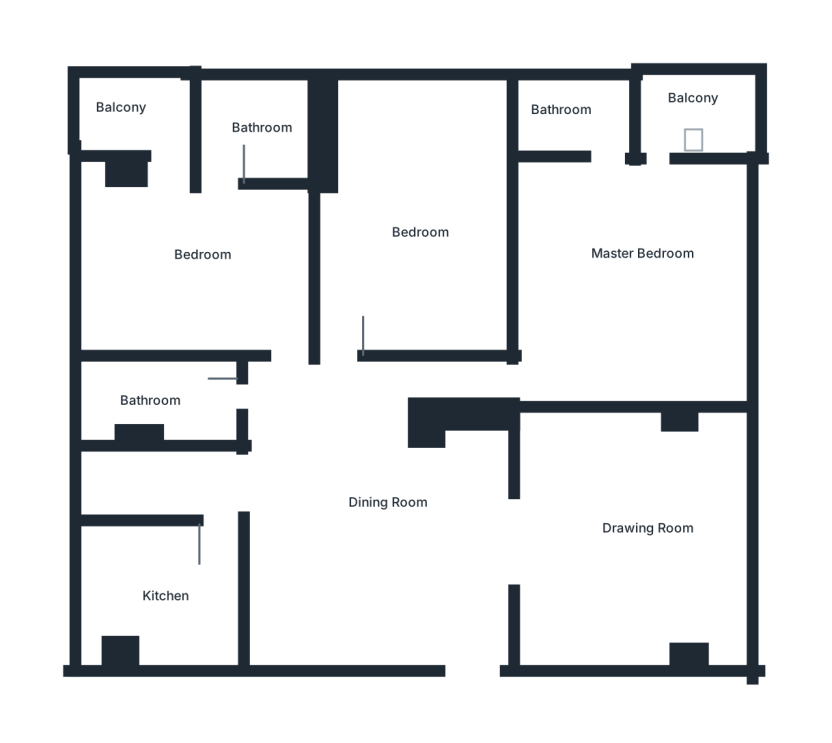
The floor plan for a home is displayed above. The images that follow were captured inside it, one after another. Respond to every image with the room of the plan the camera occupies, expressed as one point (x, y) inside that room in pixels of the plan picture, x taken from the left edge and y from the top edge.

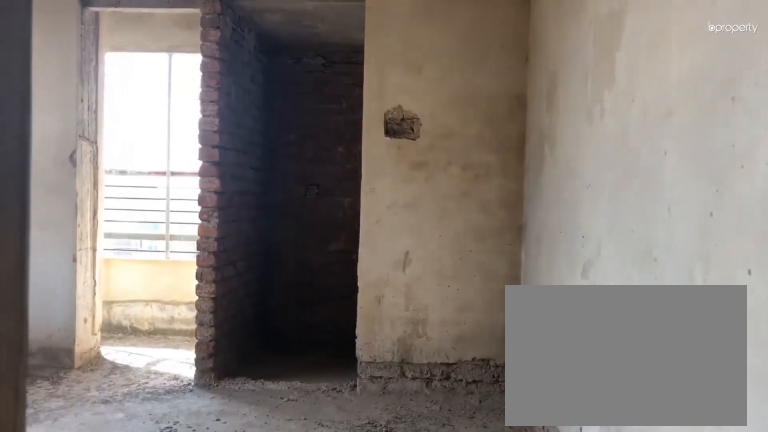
(269, 317)
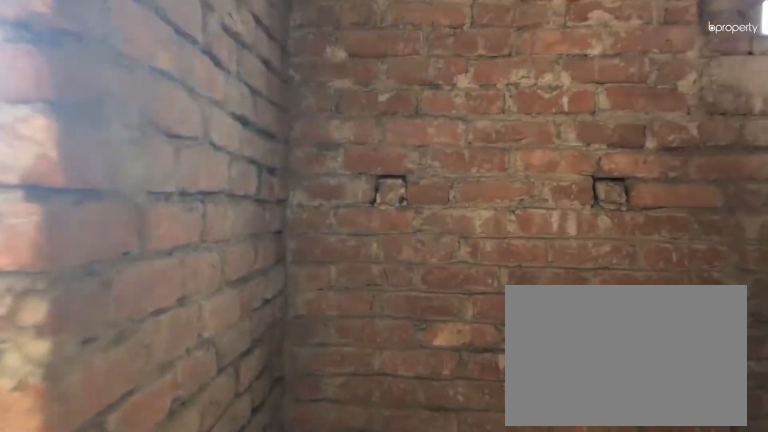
(241, 173)
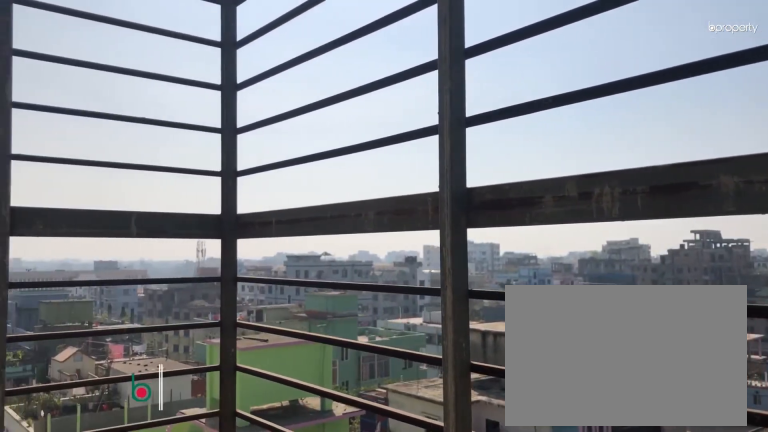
(138, 115)
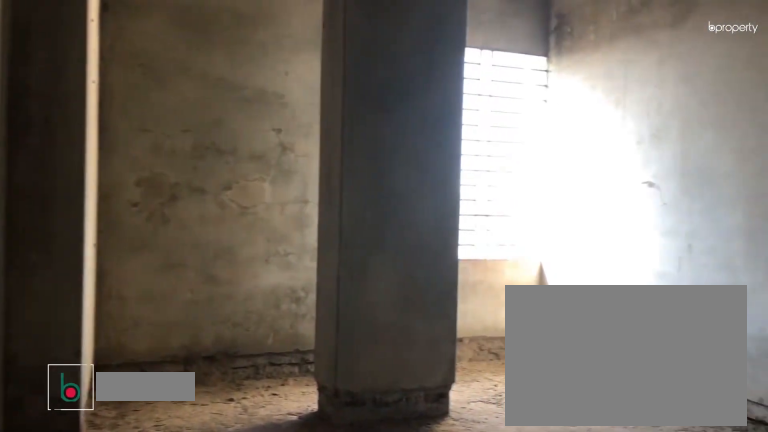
(433, 218)
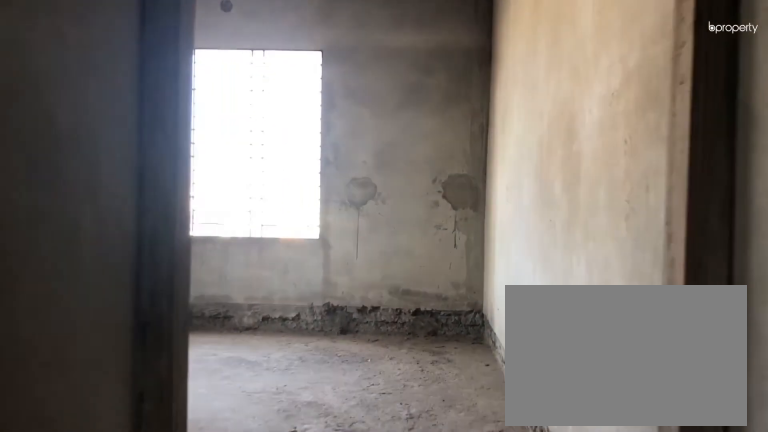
(548, 364)
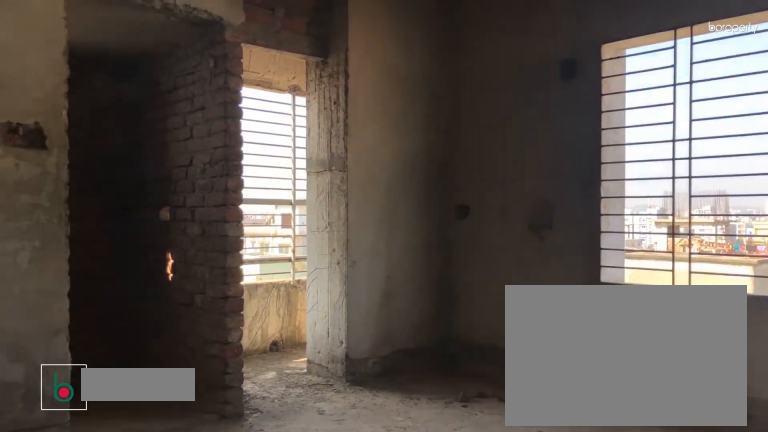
(642, 259)
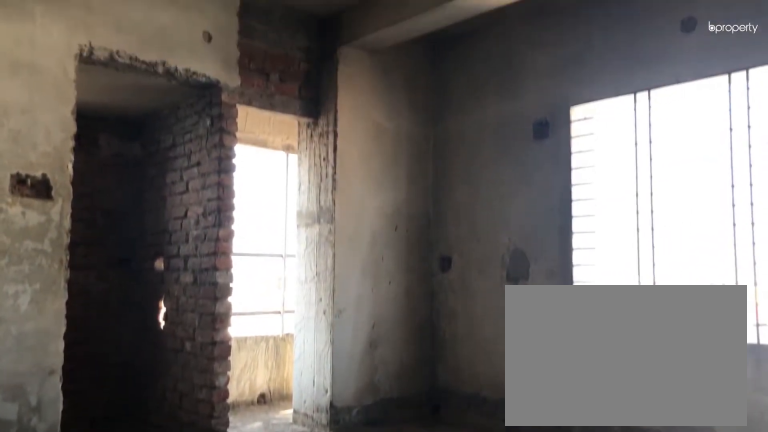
(643, 259)
